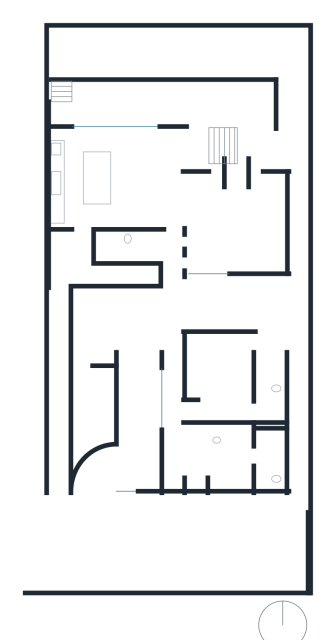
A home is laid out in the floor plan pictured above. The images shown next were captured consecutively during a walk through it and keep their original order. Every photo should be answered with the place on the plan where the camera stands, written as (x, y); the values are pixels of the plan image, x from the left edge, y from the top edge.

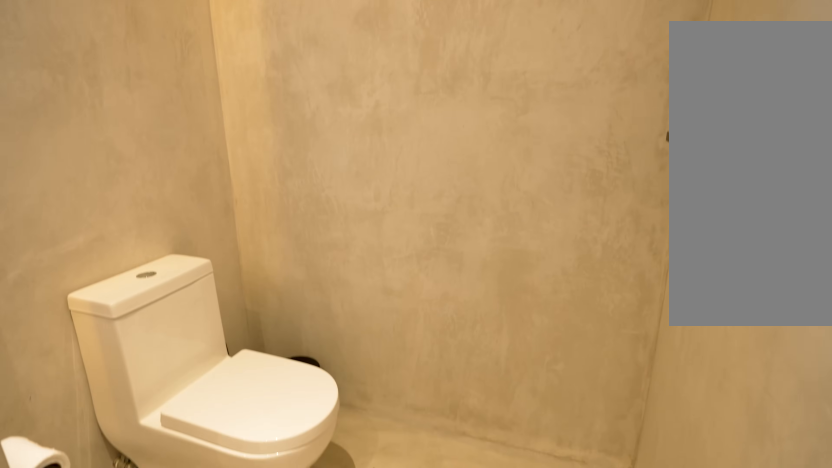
(252, 456)
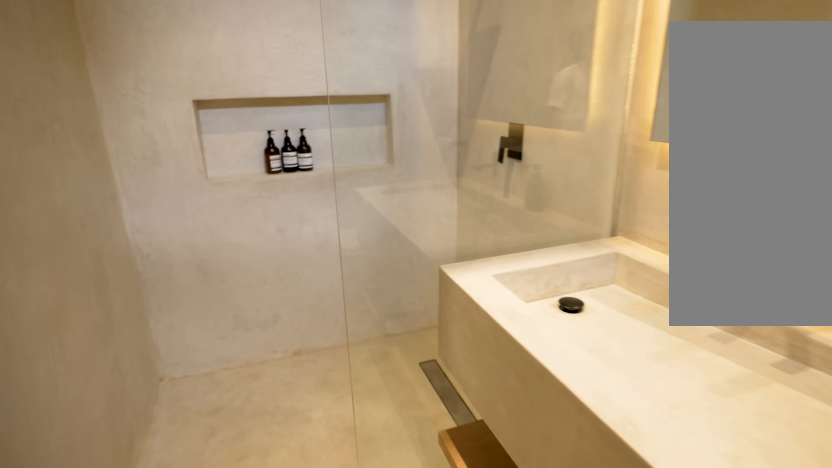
(265, 460)
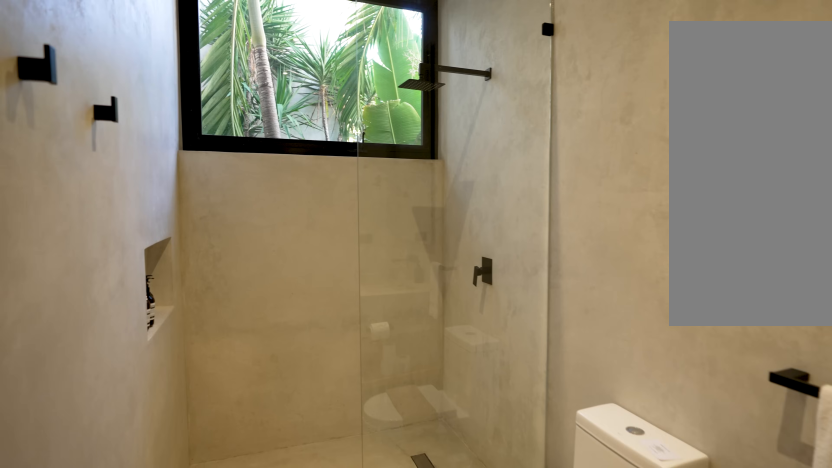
(265, 408)
